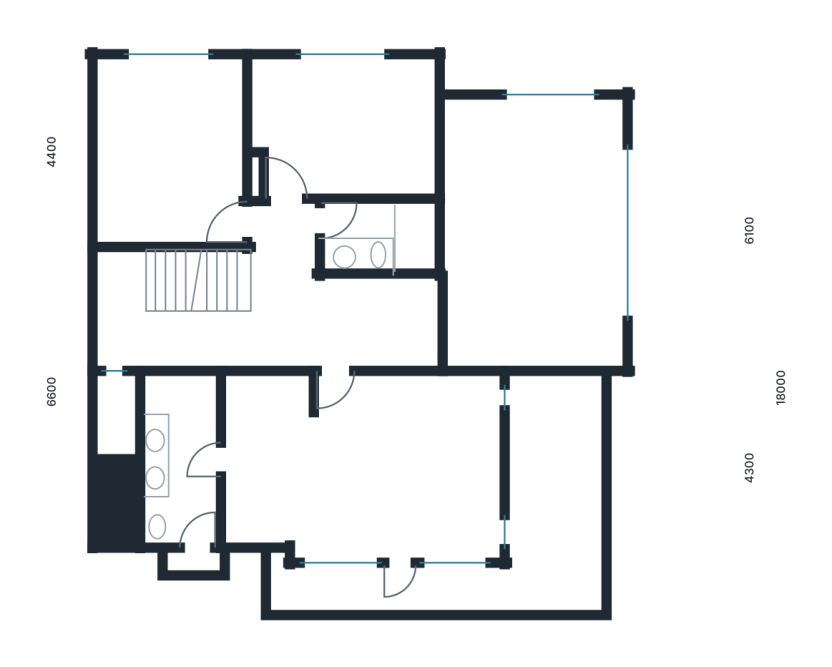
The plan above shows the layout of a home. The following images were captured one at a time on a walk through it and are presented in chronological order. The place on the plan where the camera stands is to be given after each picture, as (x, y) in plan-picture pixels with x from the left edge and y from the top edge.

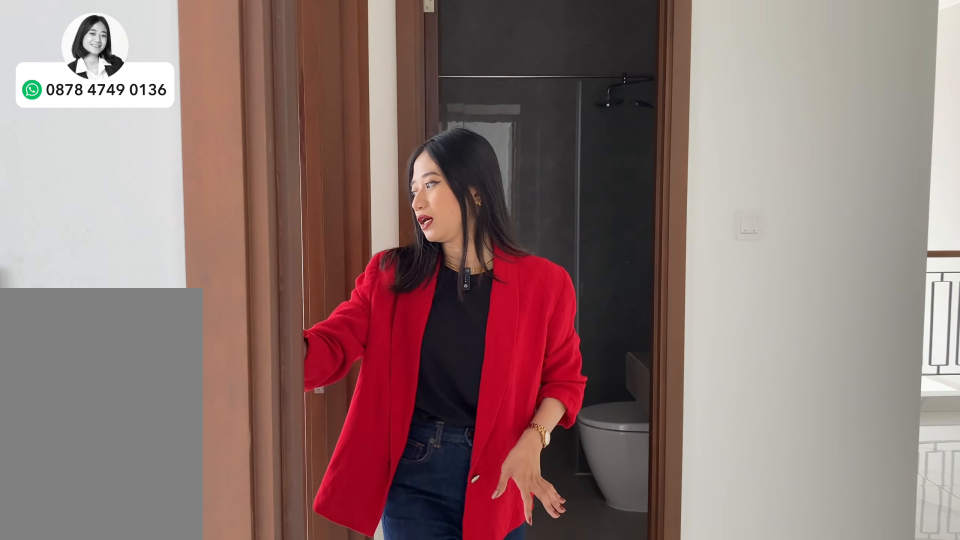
(167, 145)
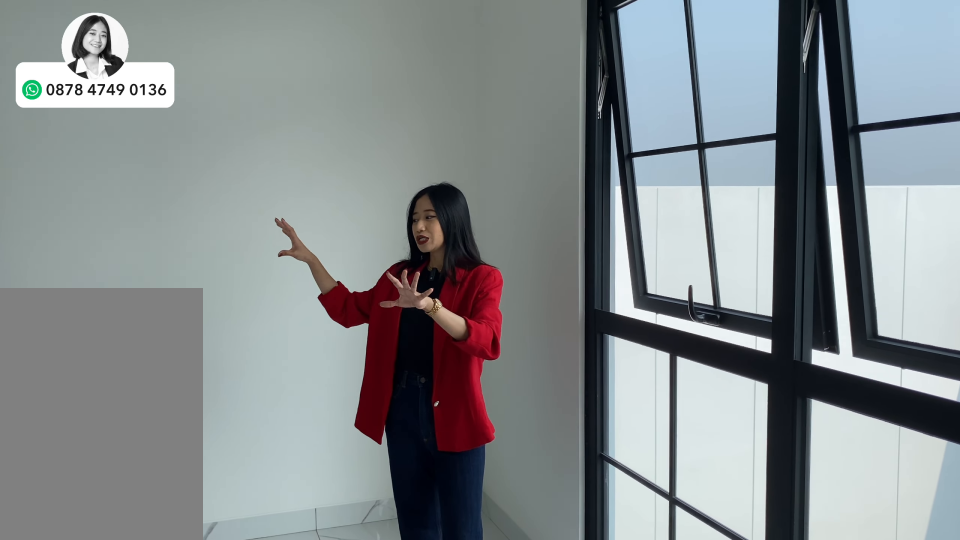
(358, 126)
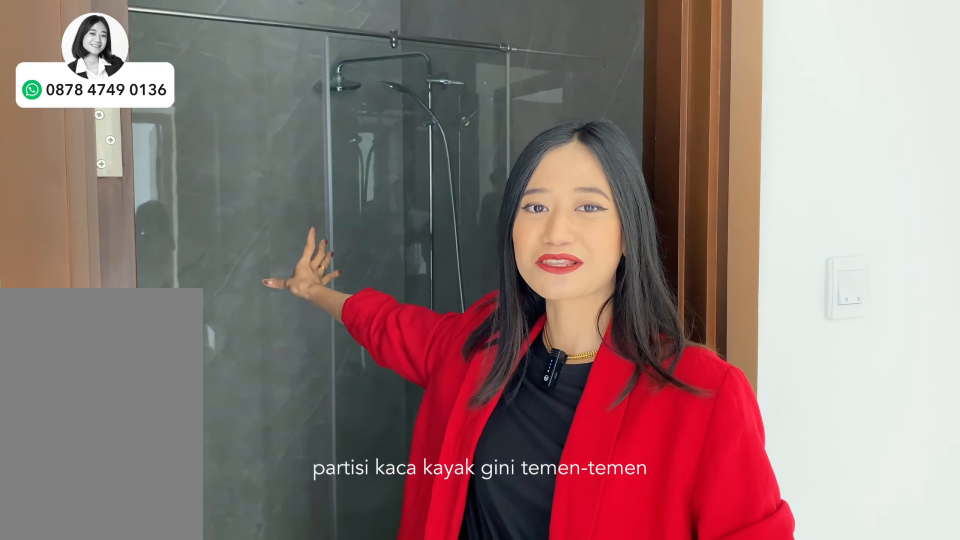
(395, 244)
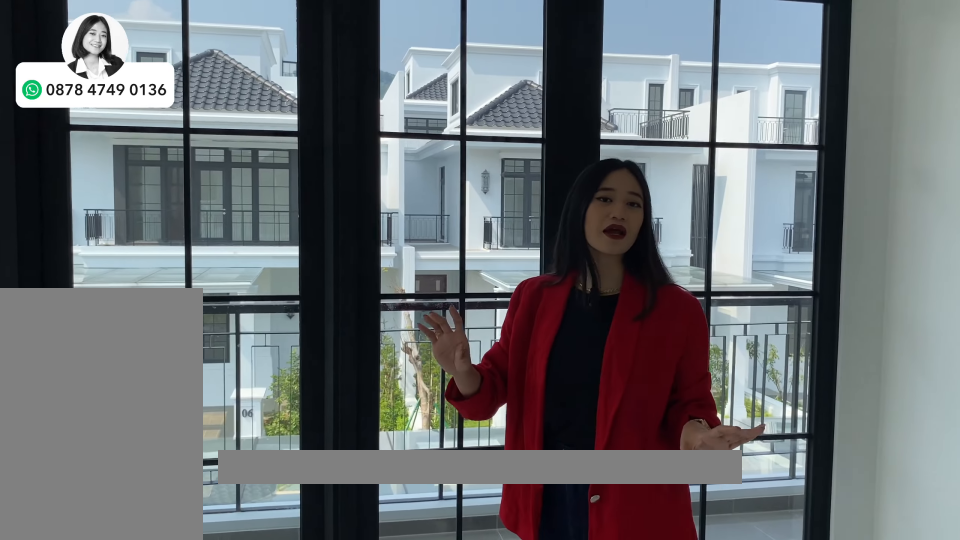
(263, 414)
